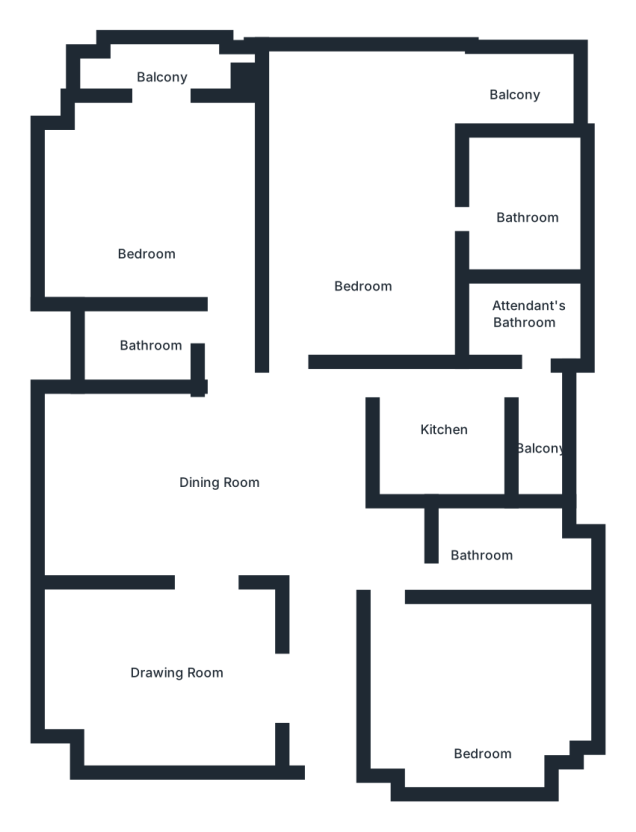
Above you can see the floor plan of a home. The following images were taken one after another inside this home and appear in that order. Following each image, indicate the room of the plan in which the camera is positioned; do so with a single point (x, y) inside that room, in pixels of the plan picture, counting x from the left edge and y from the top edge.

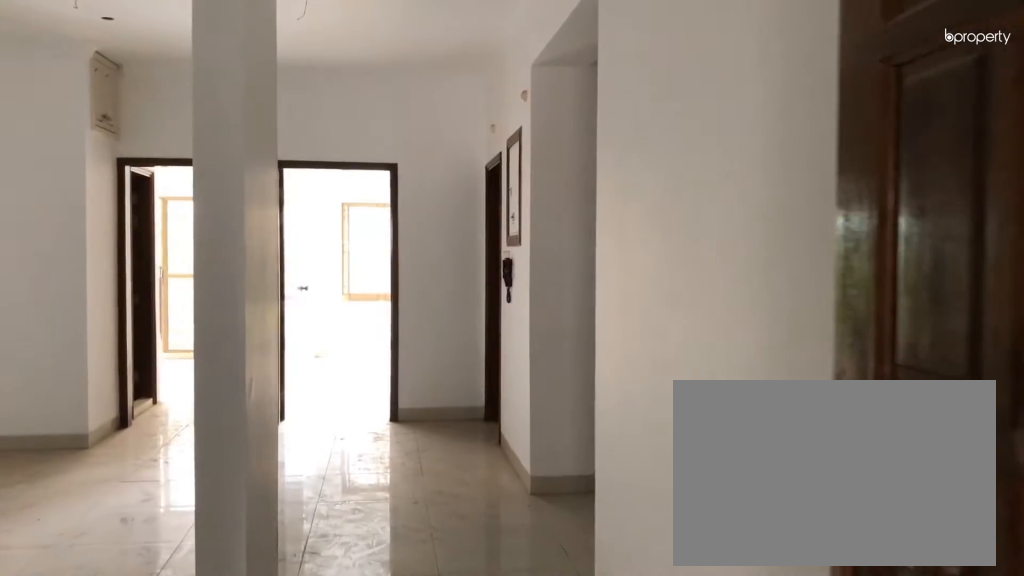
(323, 726)
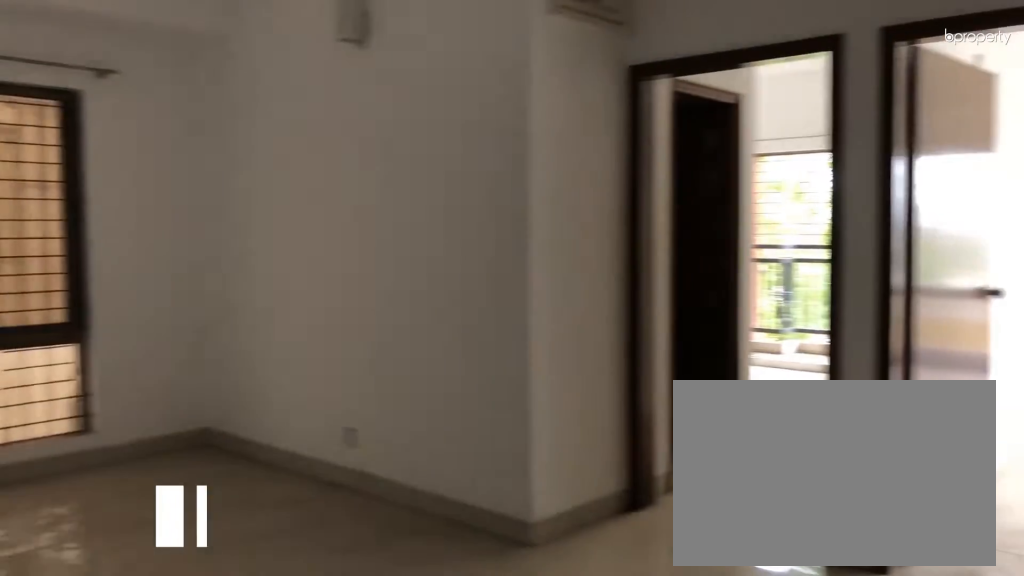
(220, 492)
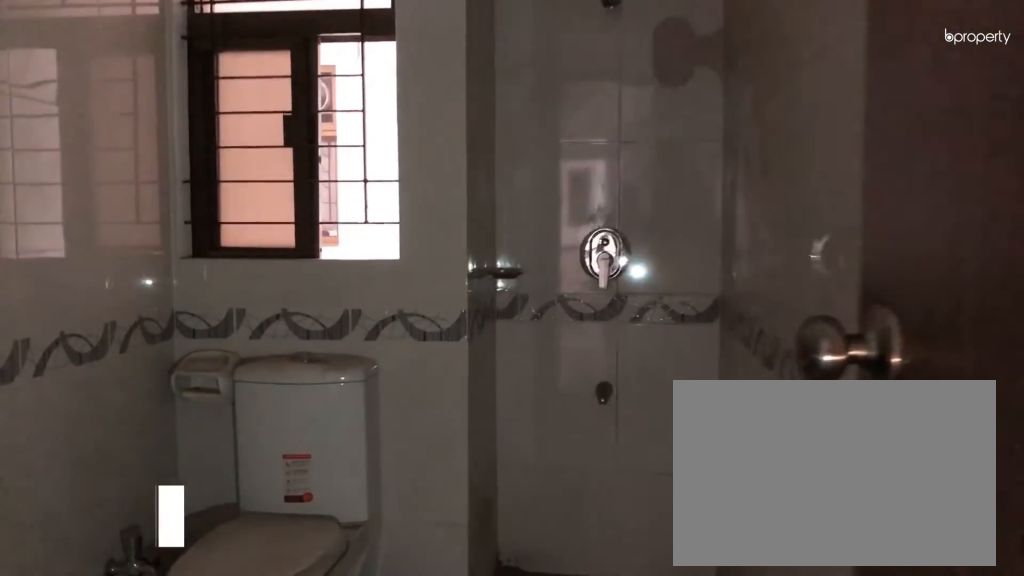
(488, 550)
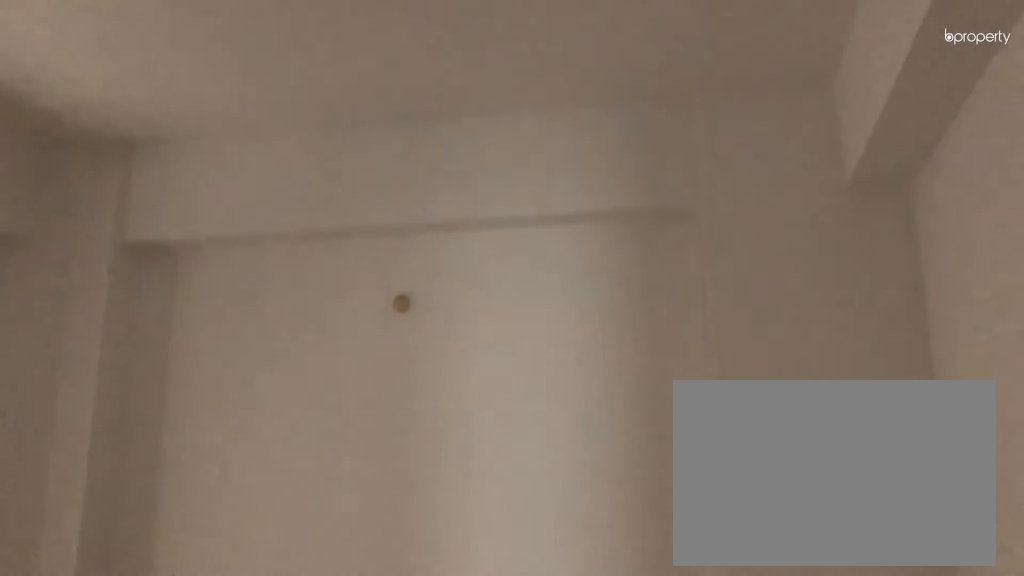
(482, 696)
